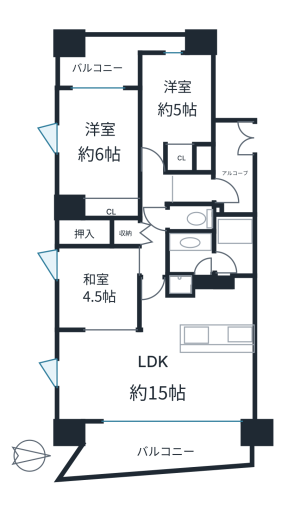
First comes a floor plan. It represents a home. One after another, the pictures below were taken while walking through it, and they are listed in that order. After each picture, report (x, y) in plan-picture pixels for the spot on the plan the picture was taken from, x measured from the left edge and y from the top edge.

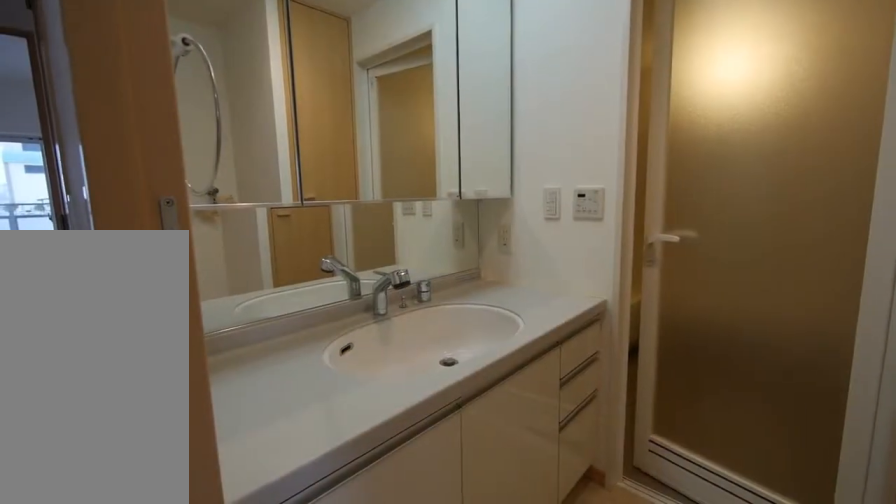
(200, 256)
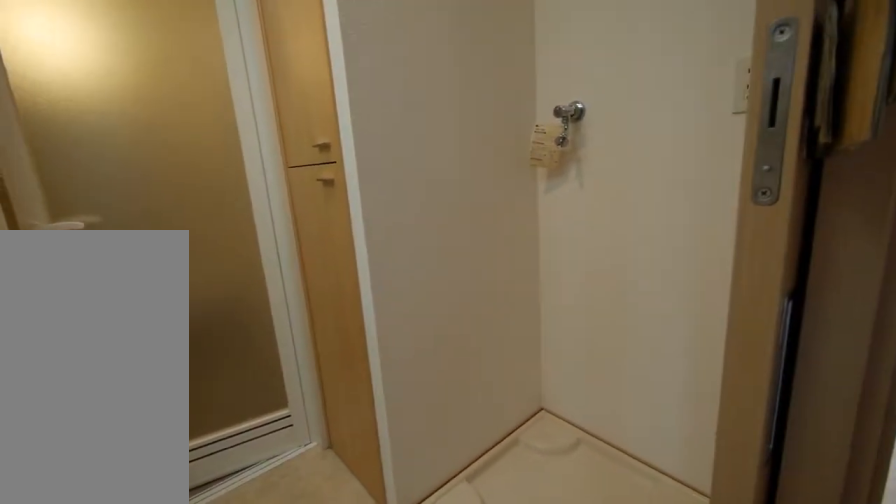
(200, 256)
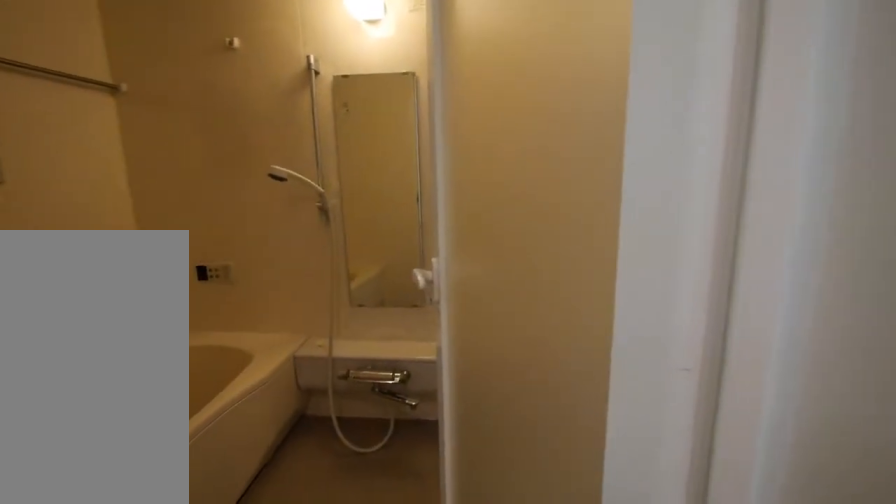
(200, 256)
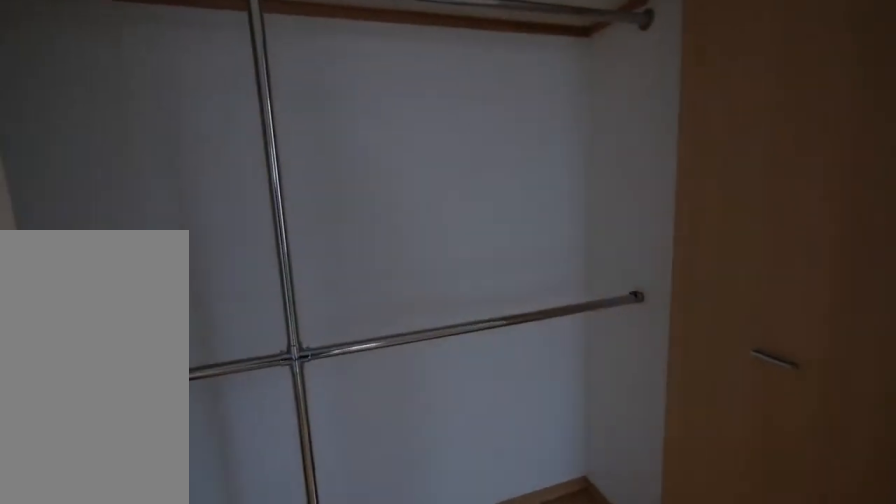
(88, 168)
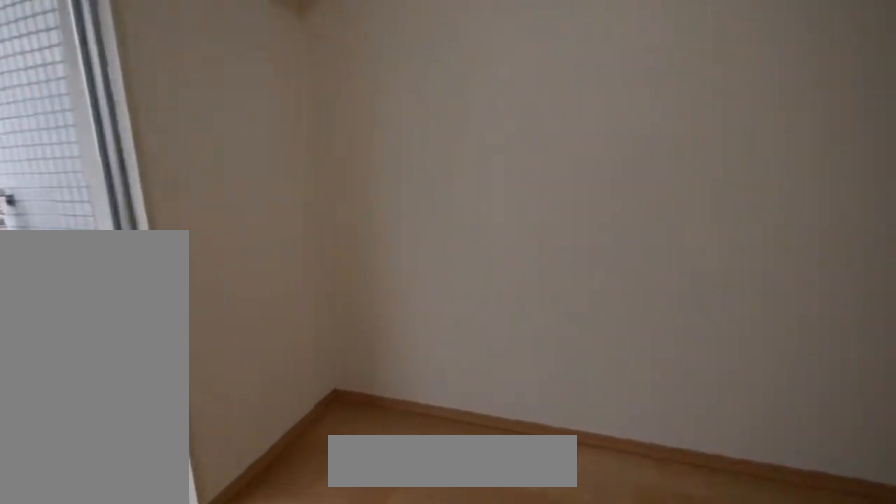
(180, 95)
